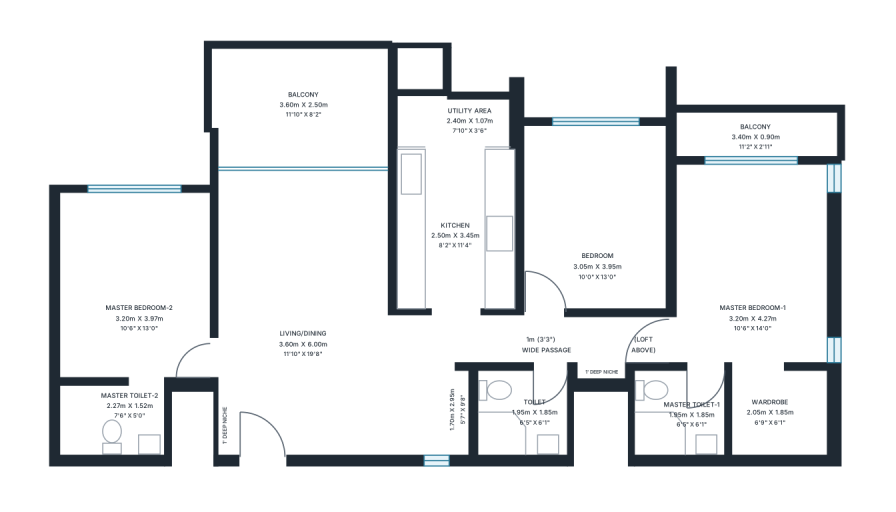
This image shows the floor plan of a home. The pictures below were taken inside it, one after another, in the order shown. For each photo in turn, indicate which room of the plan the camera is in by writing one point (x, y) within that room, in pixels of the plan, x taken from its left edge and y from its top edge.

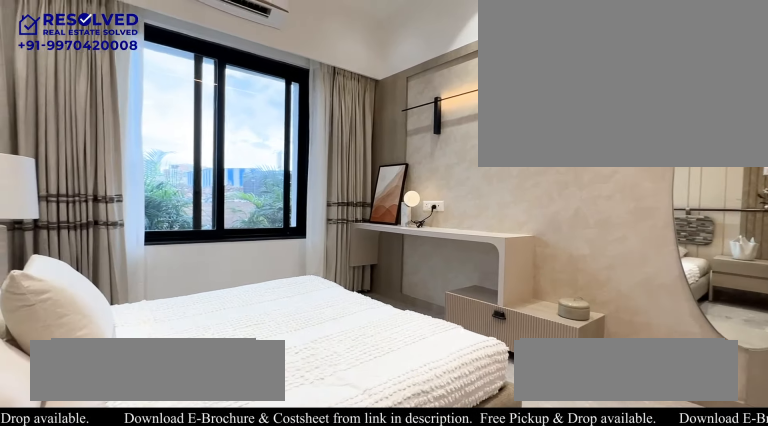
(595, 216)
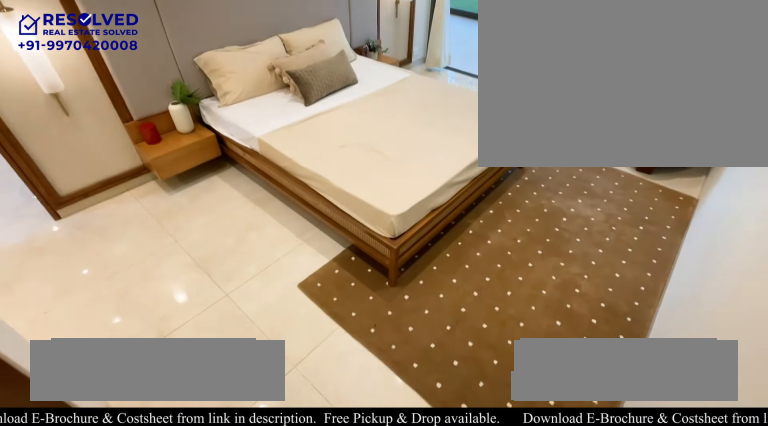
(743, 268)
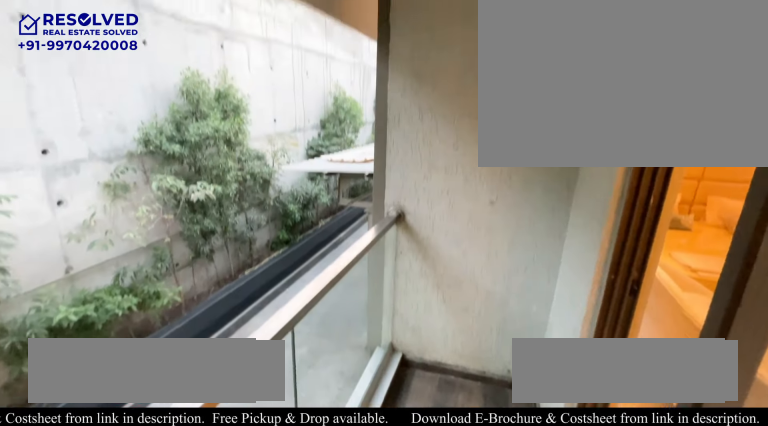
(754, 134)
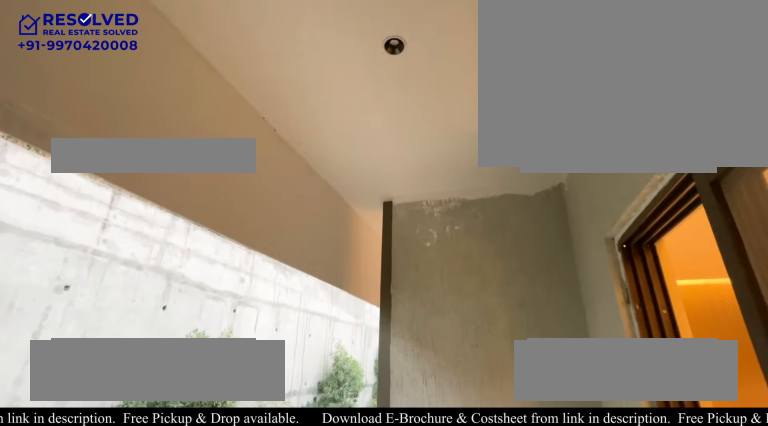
(754, 134)
